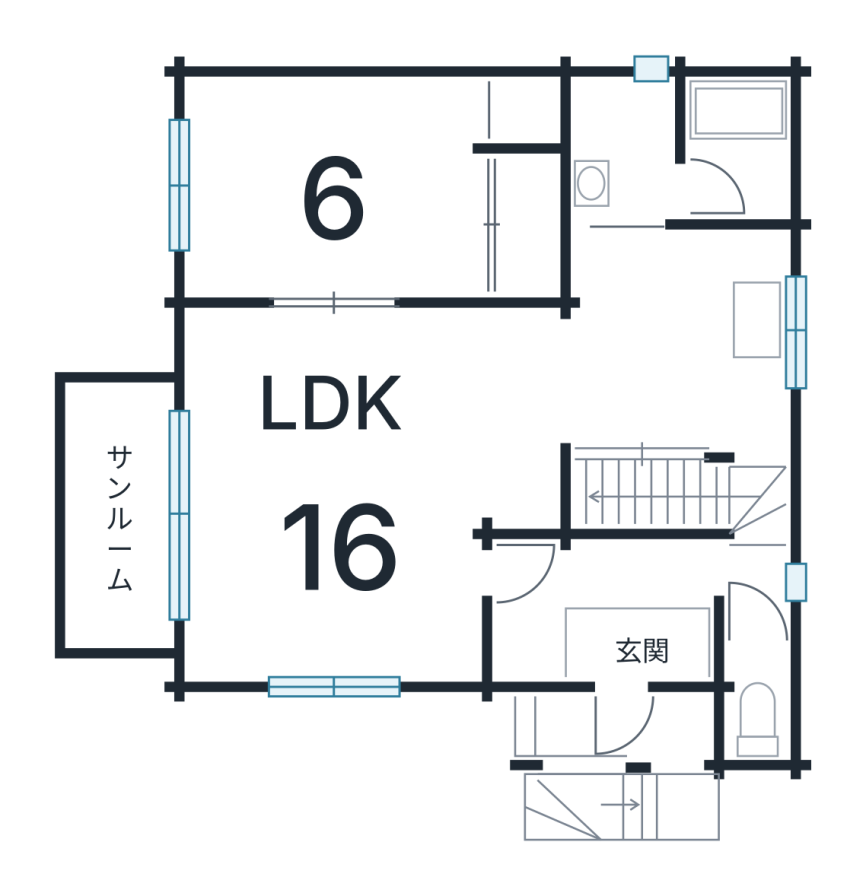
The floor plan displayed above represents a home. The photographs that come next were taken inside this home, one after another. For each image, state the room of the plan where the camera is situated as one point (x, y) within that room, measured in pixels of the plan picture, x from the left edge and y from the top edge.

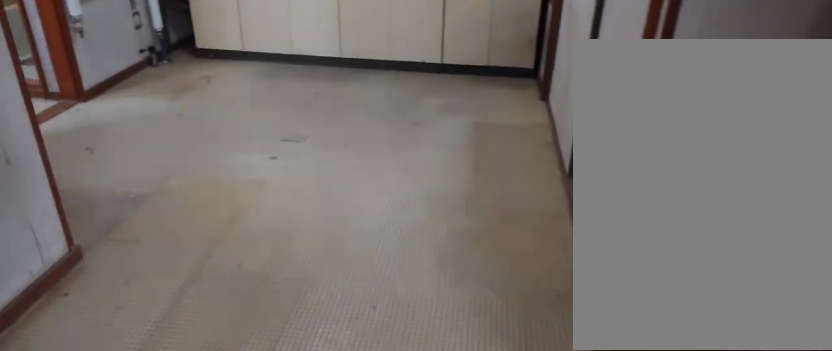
(653, 335)
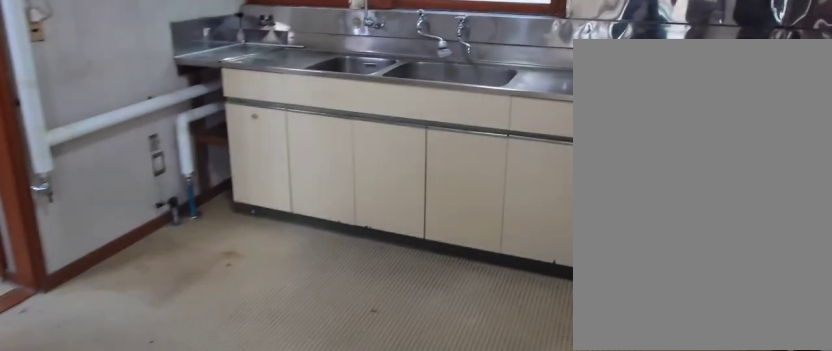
(653, 335)
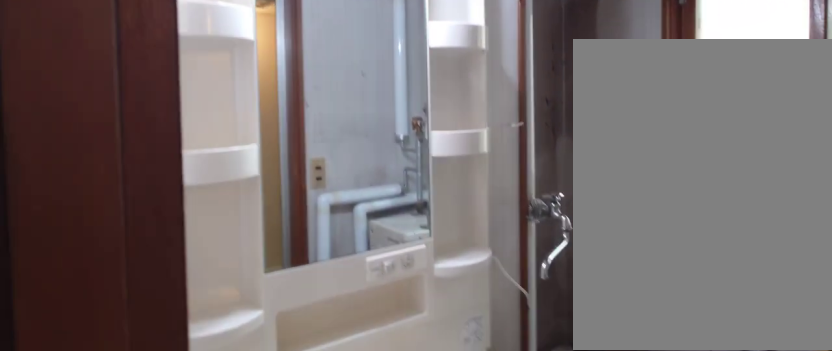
(594, 149)
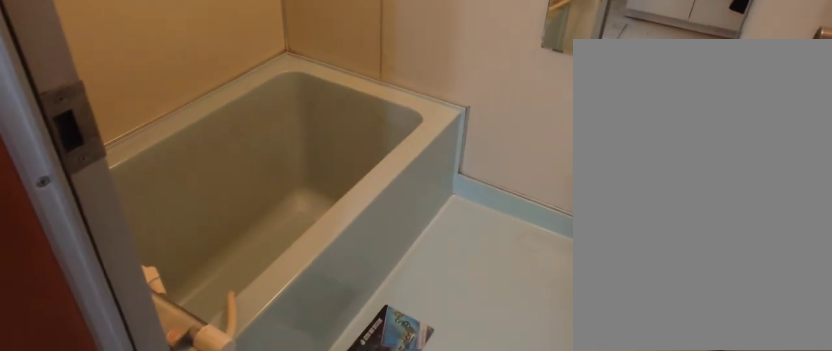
(732, 160)
